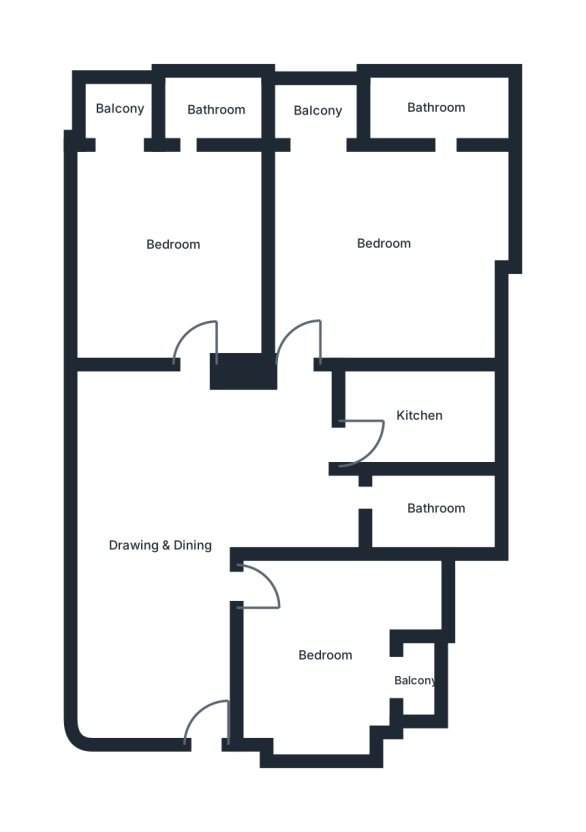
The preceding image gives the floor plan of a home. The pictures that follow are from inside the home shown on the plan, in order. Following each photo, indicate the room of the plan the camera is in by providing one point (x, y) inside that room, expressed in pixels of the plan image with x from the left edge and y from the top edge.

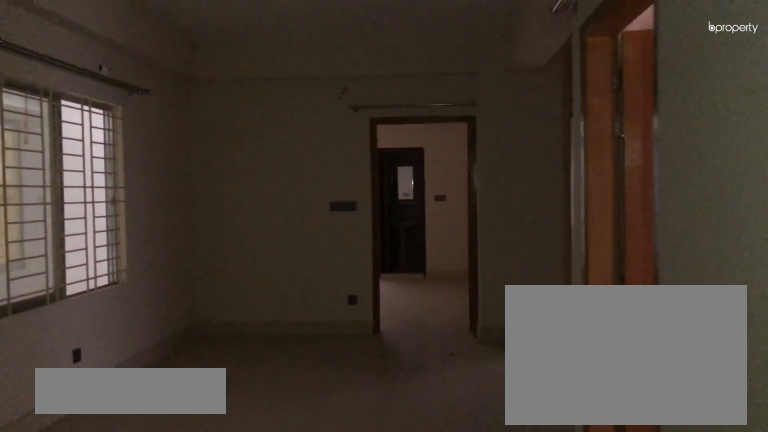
(198, 722)
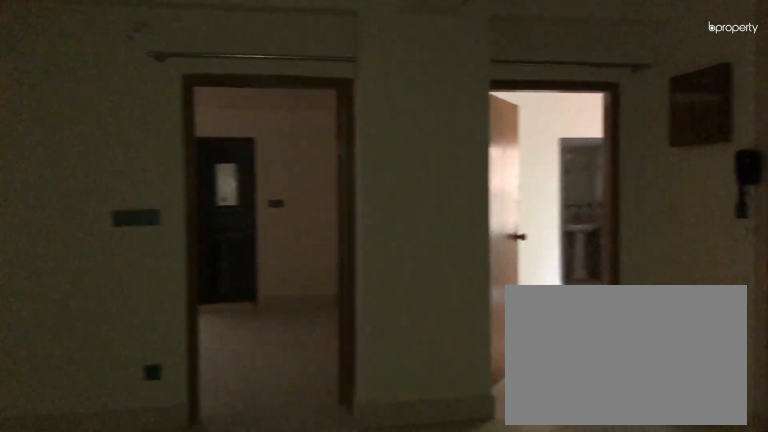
(167, 542)
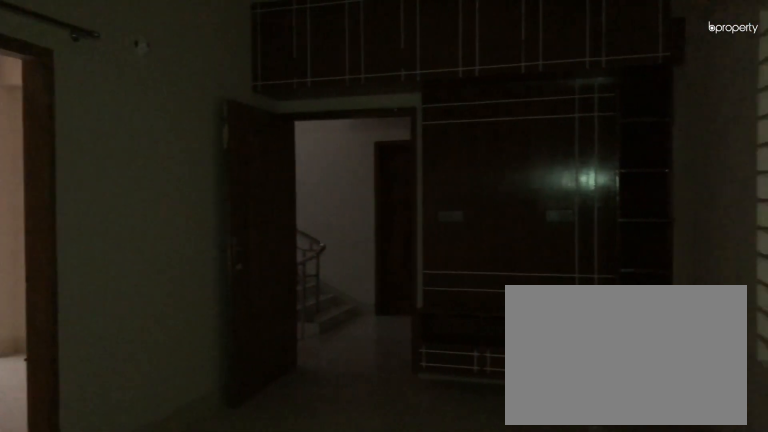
(167, 542)
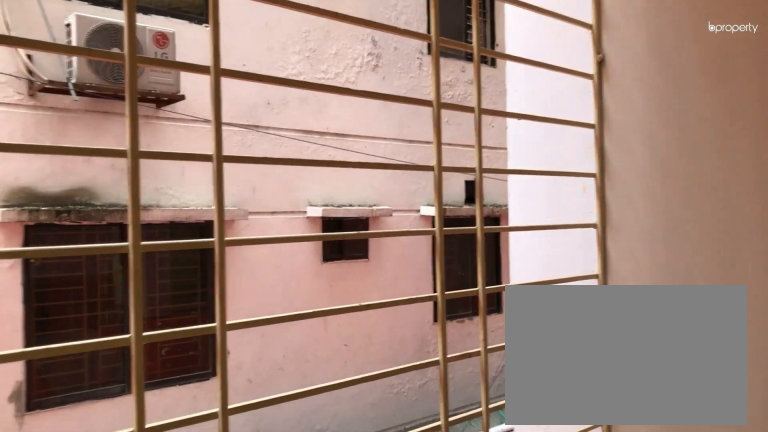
(419, 683)
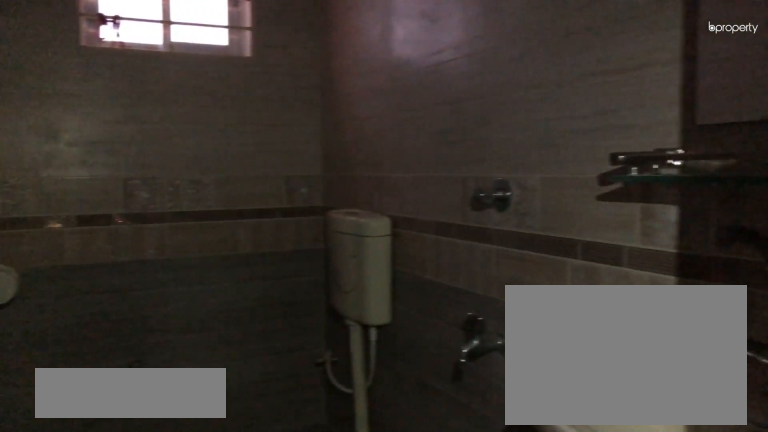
(438, 508)
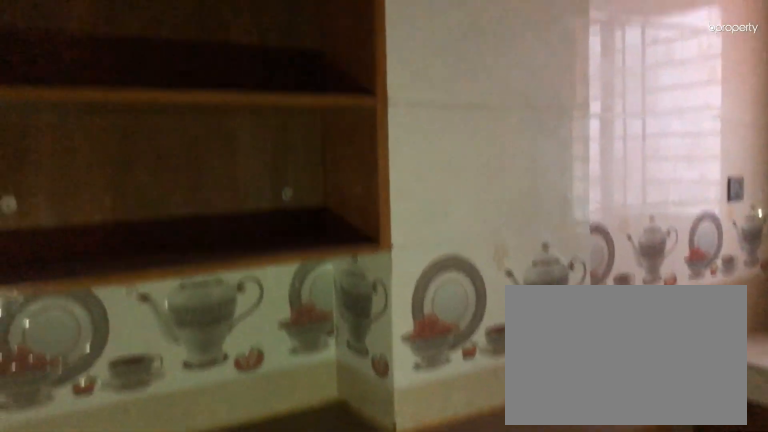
(420, 416)
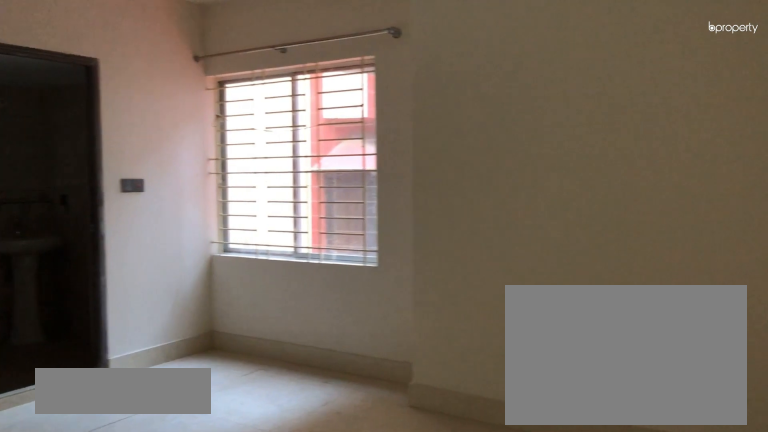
(387, 244)
